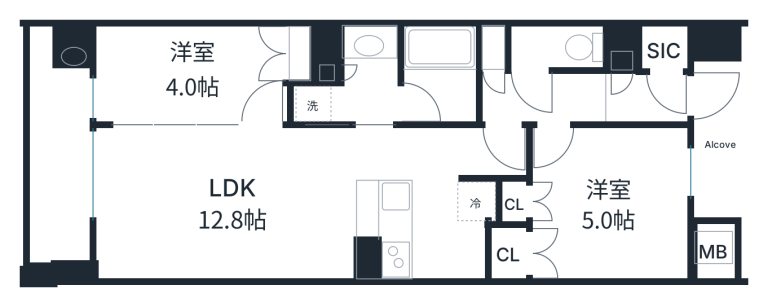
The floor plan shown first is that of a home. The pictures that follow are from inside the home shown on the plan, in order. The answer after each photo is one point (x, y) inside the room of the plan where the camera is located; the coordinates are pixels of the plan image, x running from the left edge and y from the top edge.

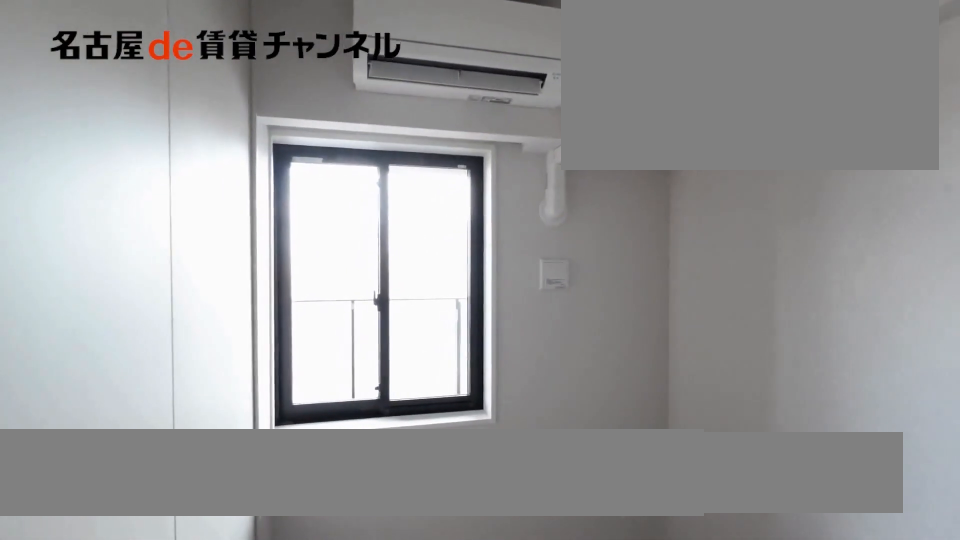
(188, 77)
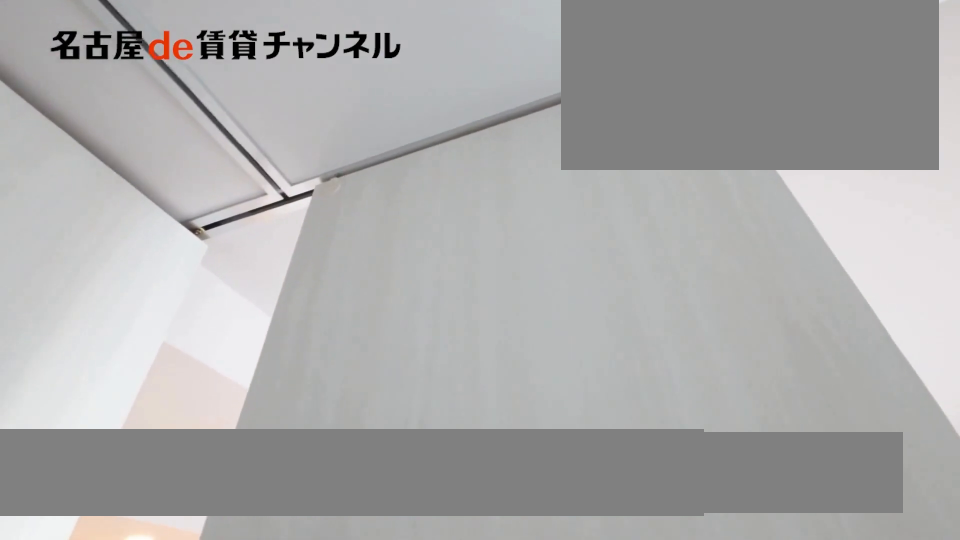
(188, 77)
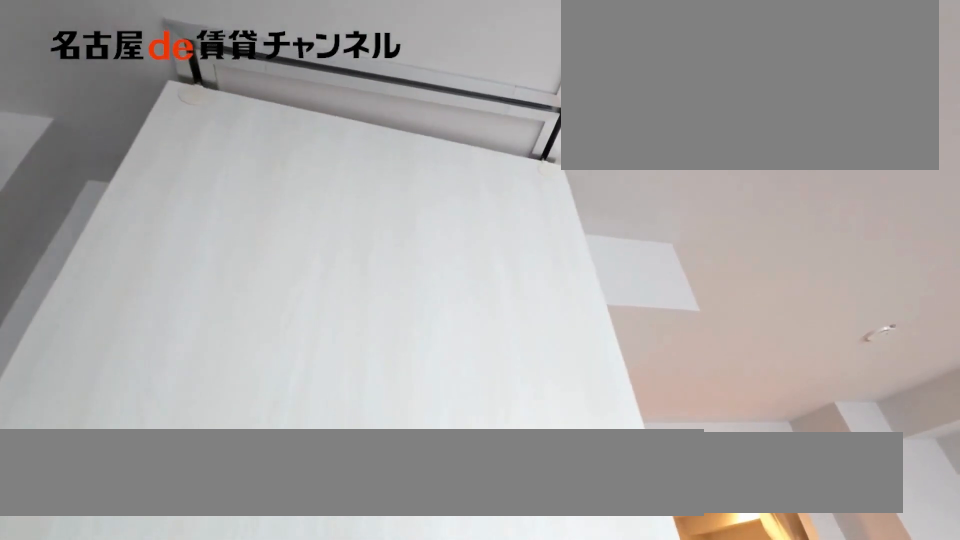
(188, 77)
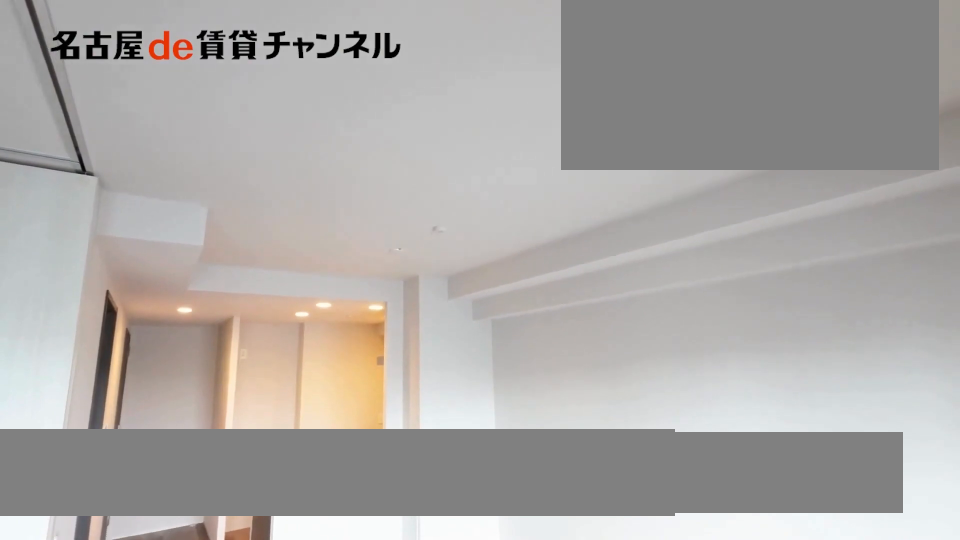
(221, 201)
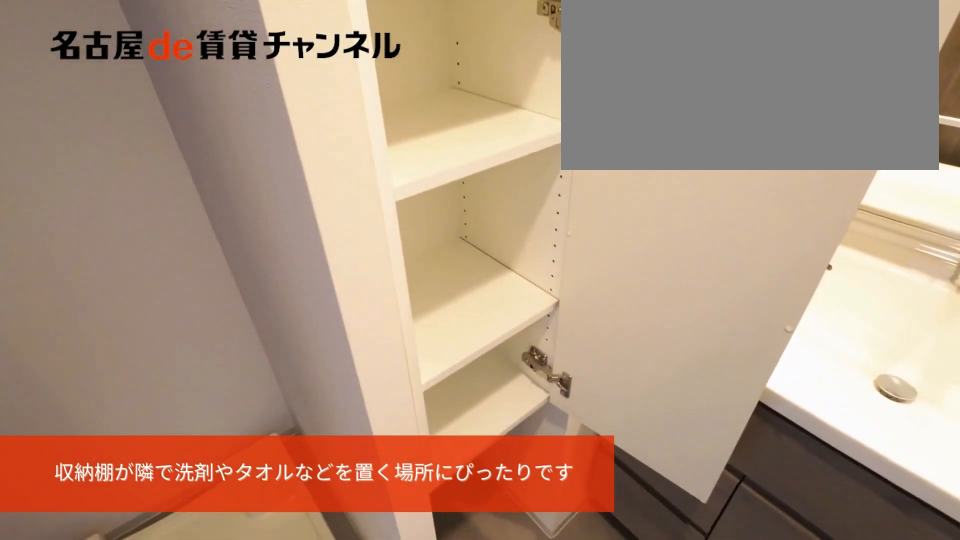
(348, 80)
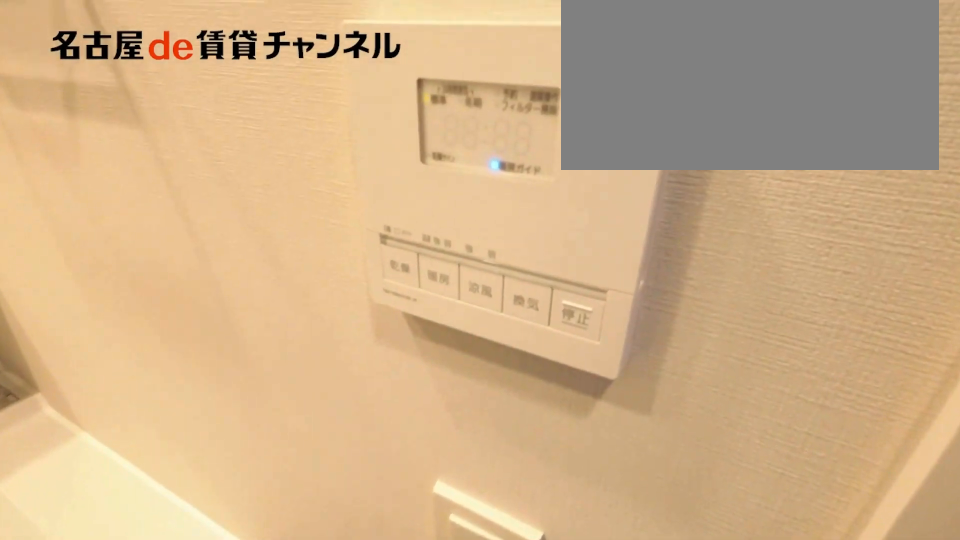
(348, 80)
